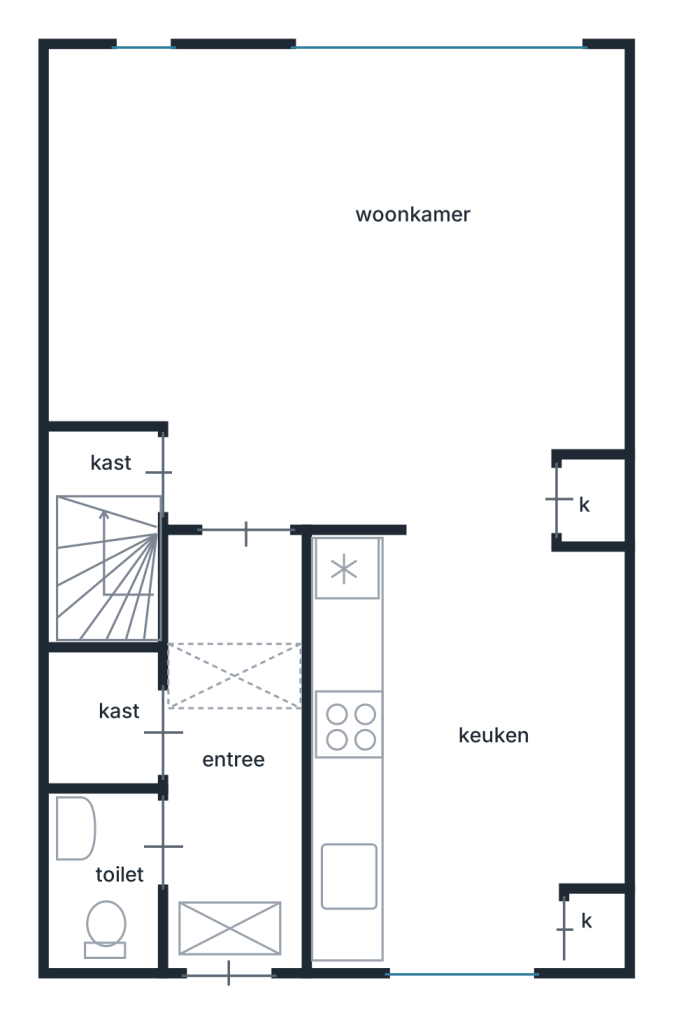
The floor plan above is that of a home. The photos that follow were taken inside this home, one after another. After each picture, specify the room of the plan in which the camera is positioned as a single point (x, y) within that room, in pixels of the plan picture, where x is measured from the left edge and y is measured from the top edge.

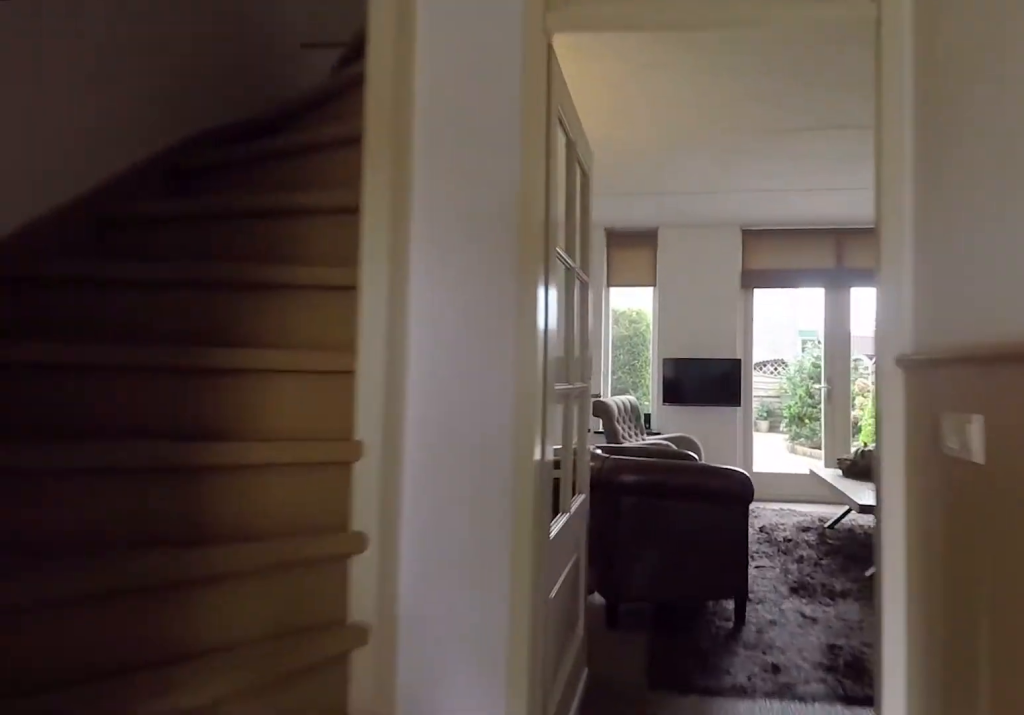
(236, 748)
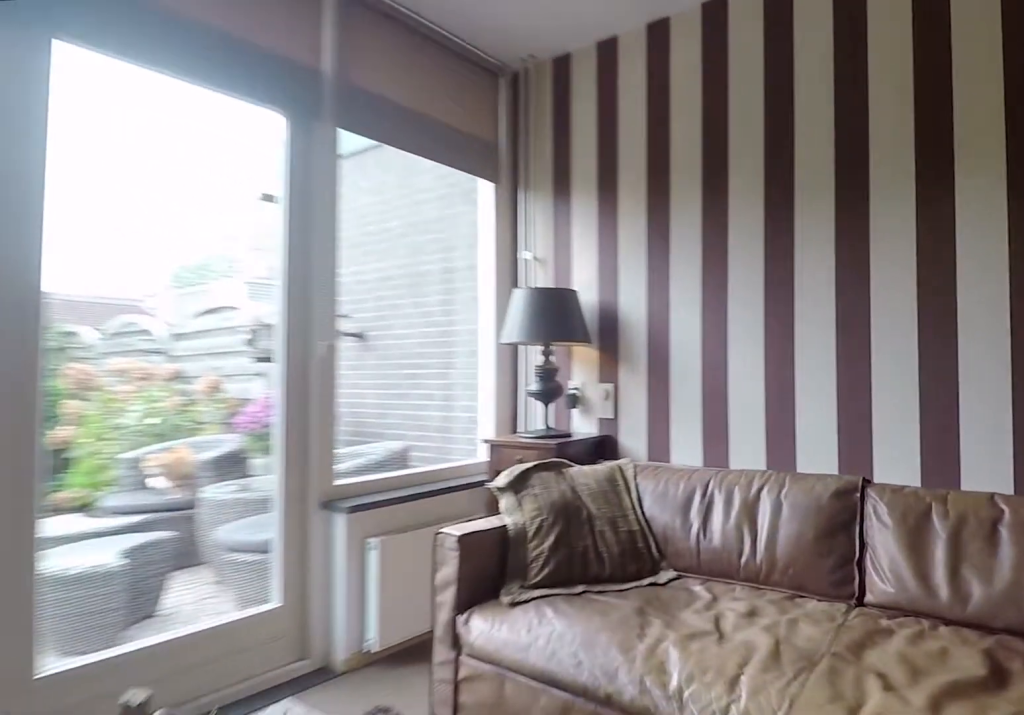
(316, 220)
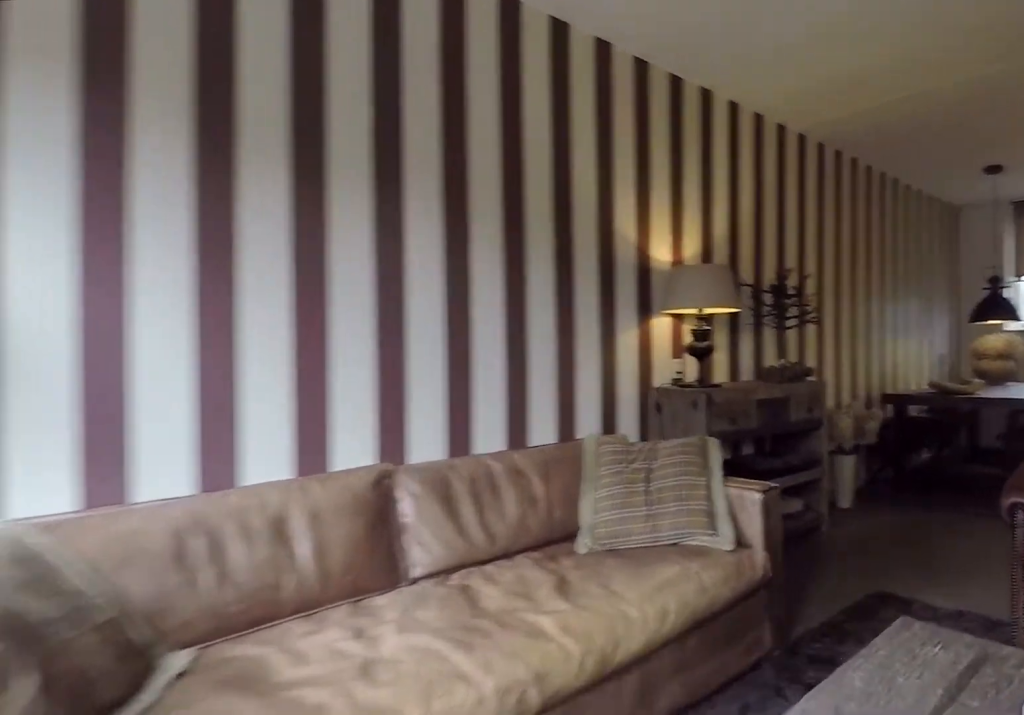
(316, 220)
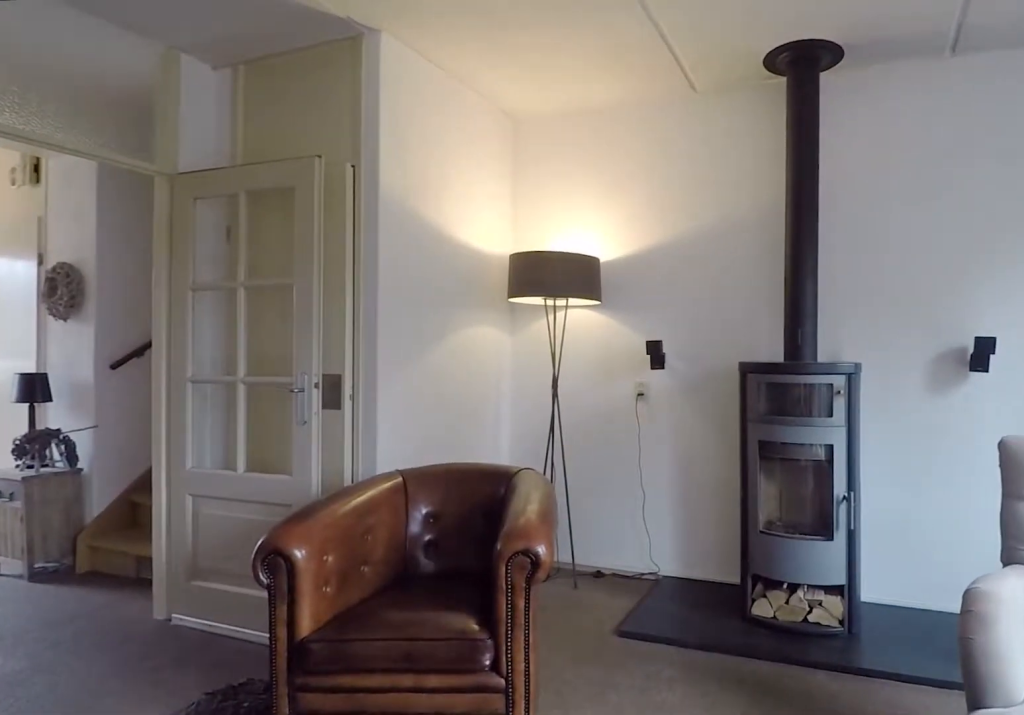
(328, 317)
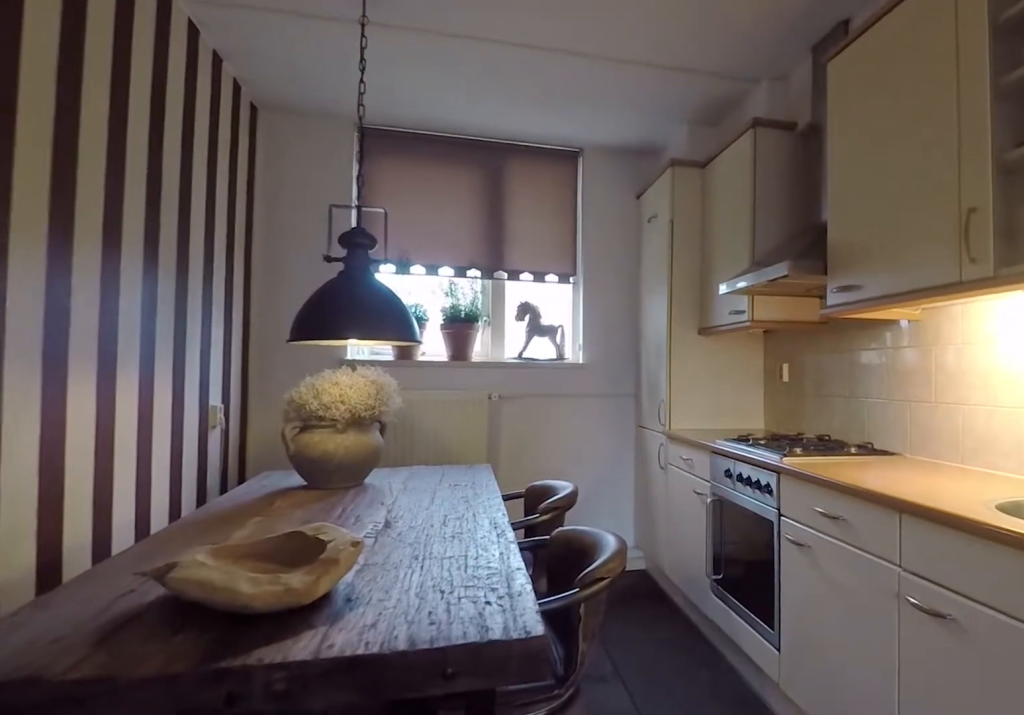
(345, 787)
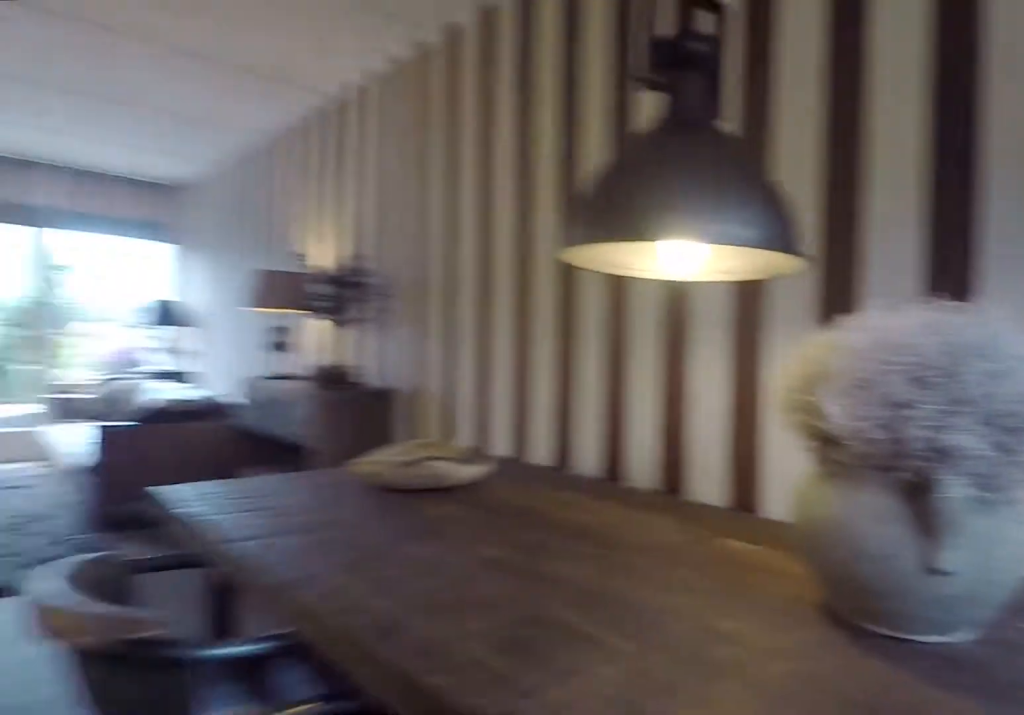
(345, 787)
